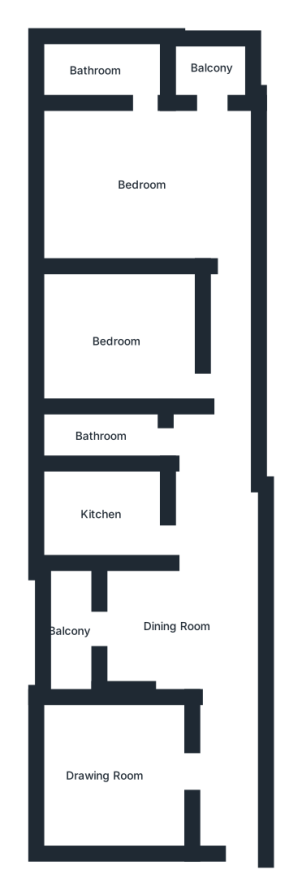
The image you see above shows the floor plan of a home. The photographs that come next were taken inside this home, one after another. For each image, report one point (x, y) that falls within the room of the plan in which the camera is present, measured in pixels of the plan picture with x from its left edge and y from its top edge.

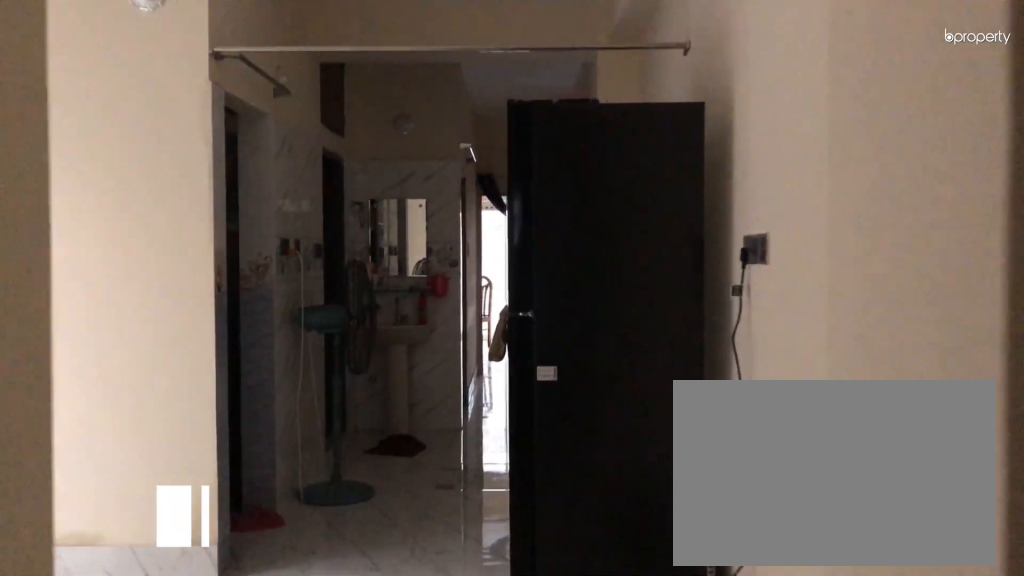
(176, 627)
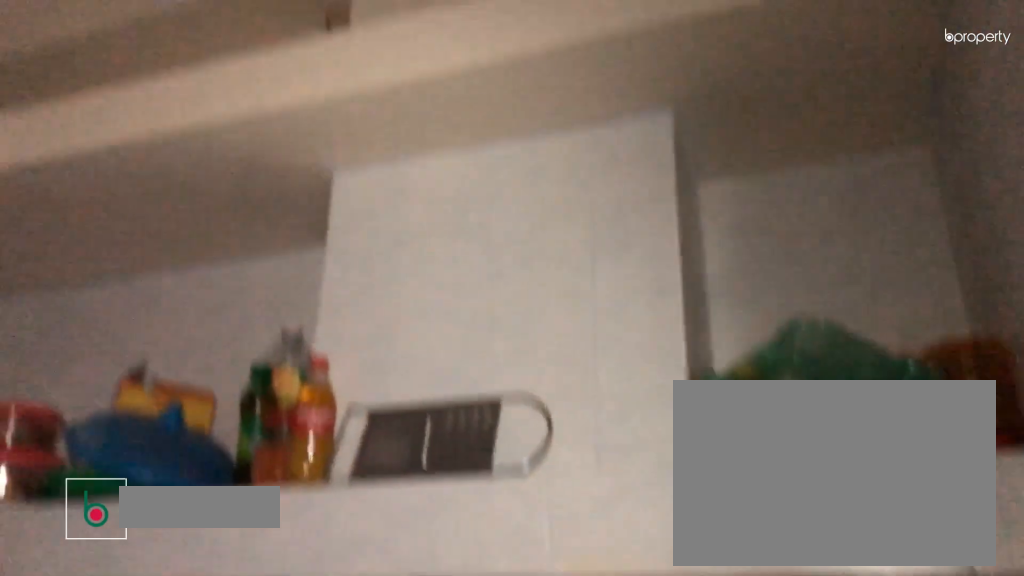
(98, 516)
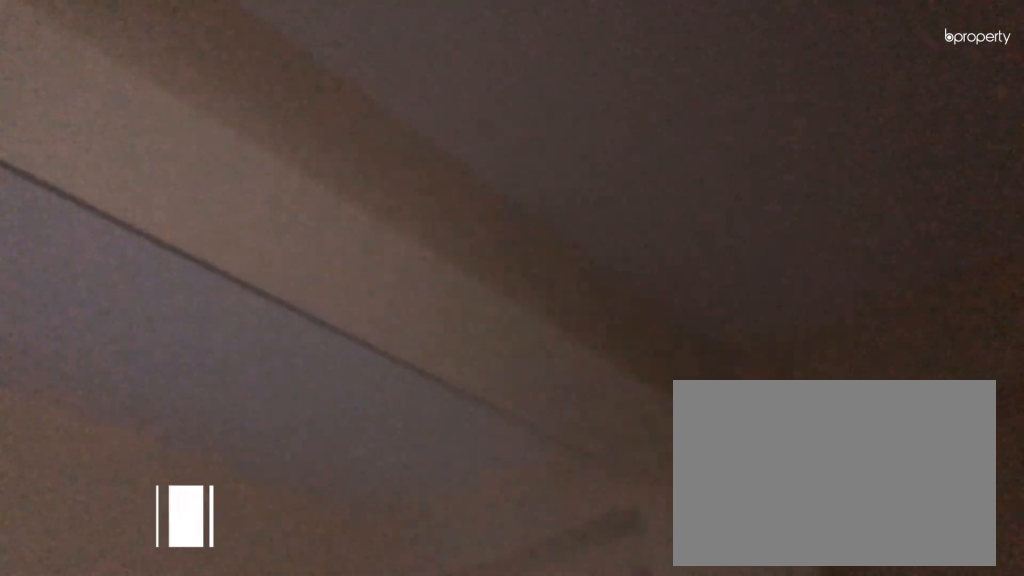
(118, 337)
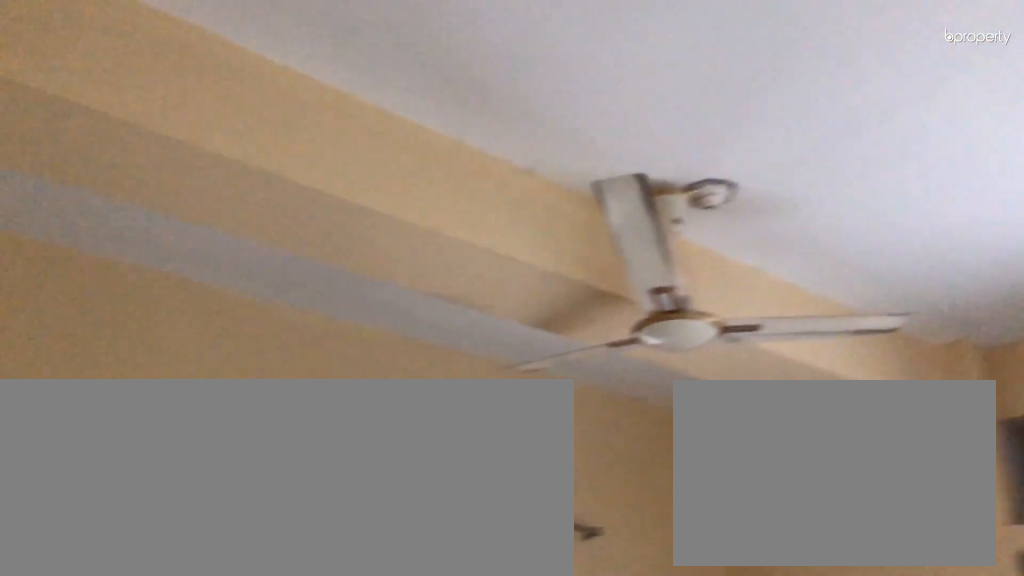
(137, 183)
